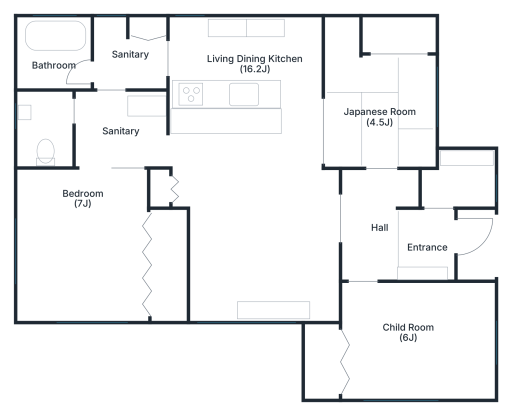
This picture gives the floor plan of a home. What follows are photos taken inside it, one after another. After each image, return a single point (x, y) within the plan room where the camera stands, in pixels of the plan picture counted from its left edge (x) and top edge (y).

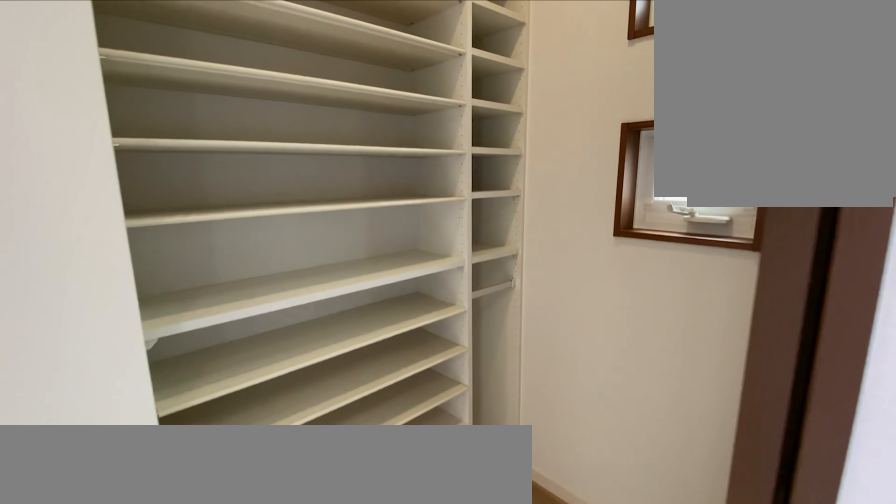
(460, 182)
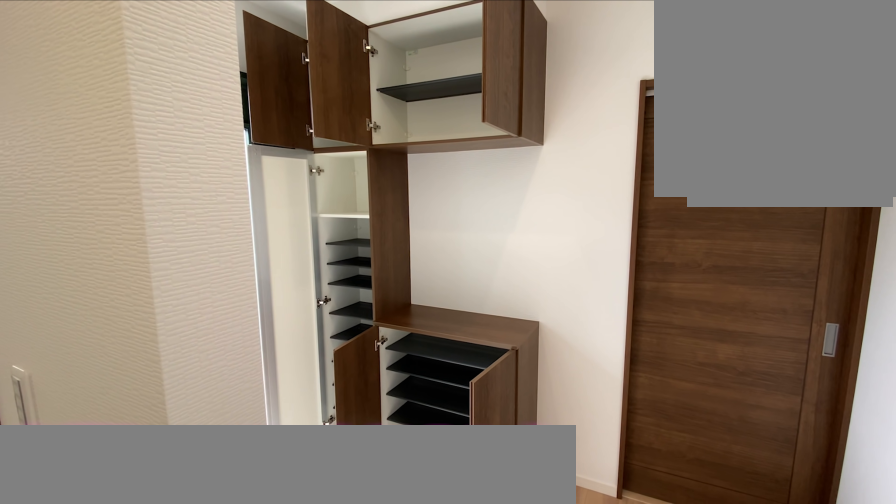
(425, 240)
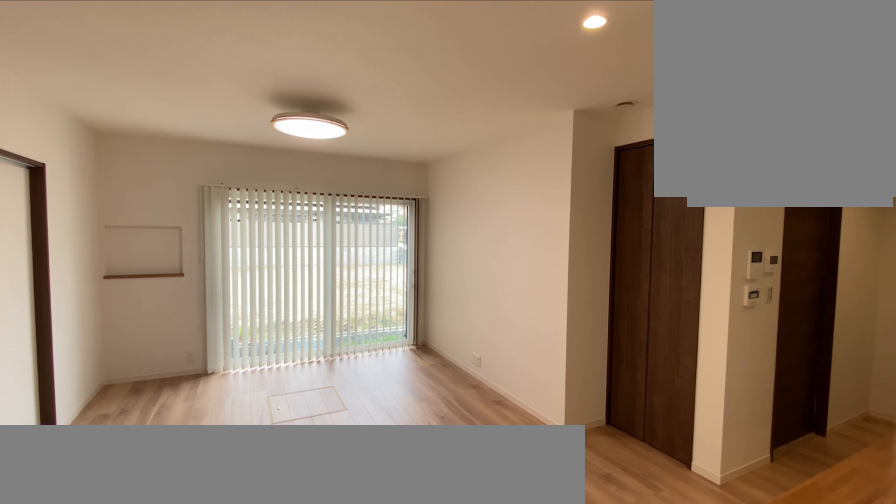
(257, 216)
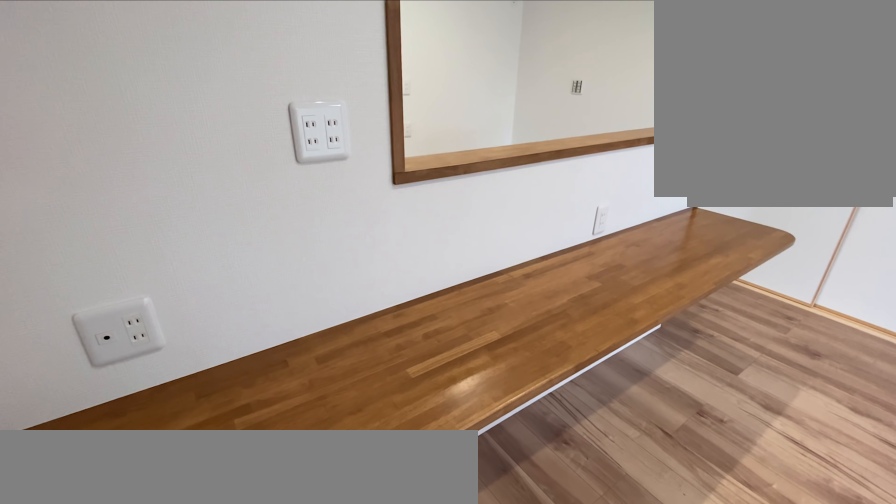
(257, 216)
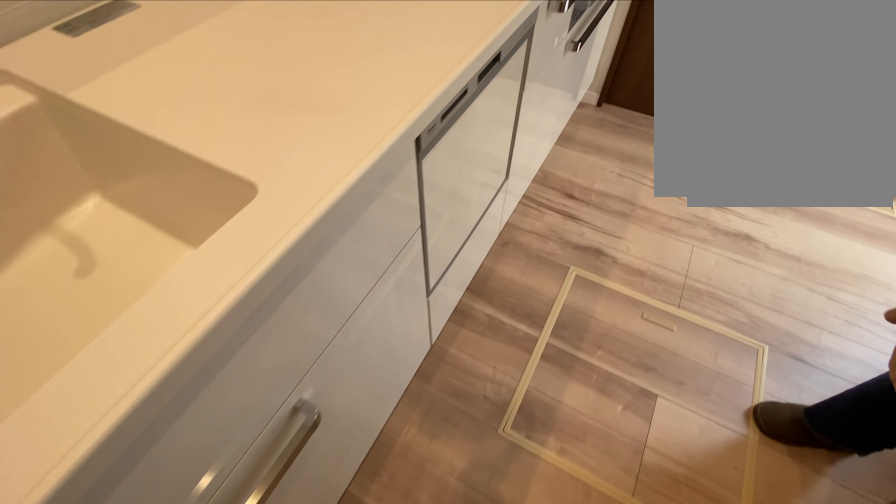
(228, 61)
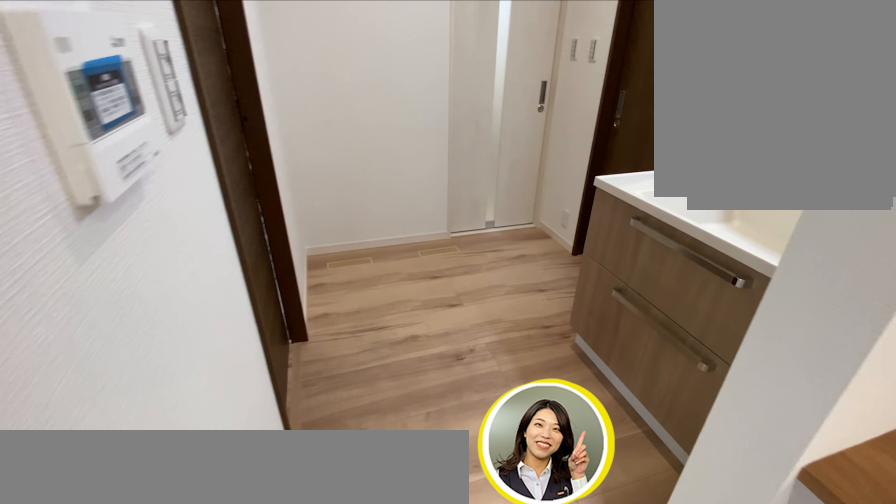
(113, 134)
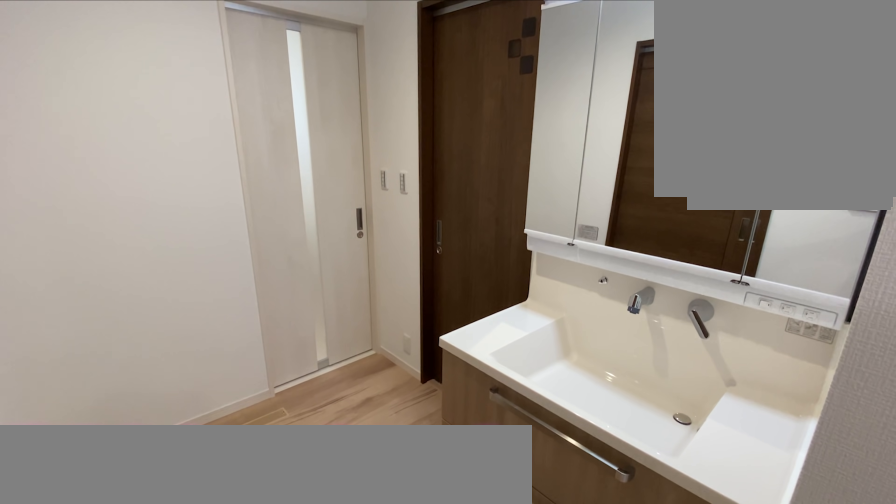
(113, 134)
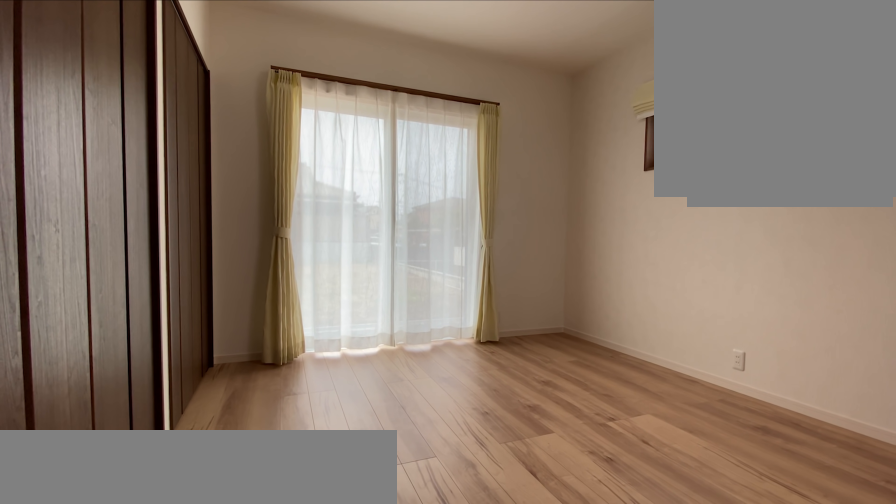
(83, 256)
